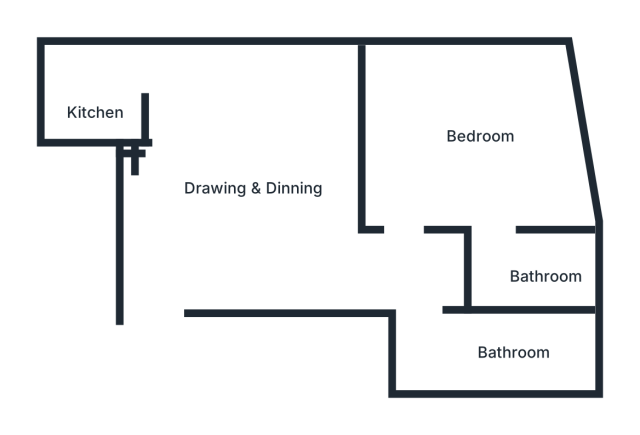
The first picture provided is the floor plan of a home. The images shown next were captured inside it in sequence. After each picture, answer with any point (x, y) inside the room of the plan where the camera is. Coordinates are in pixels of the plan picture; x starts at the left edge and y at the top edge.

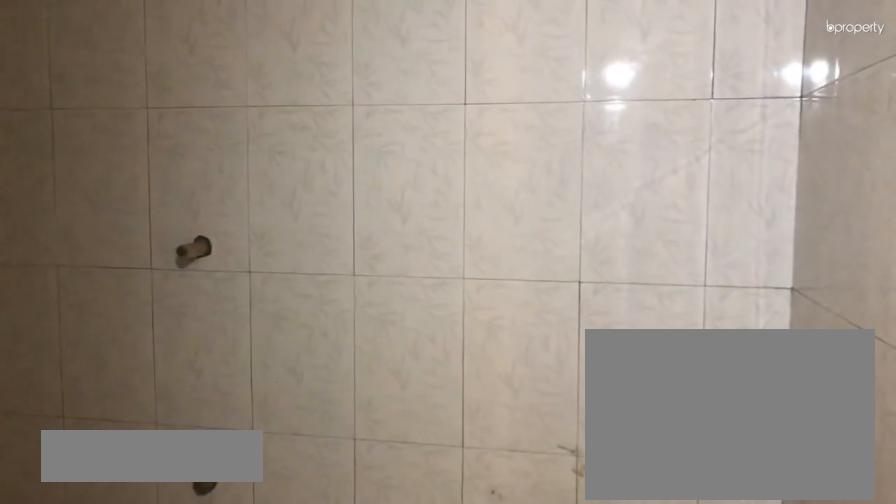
(497, 349)
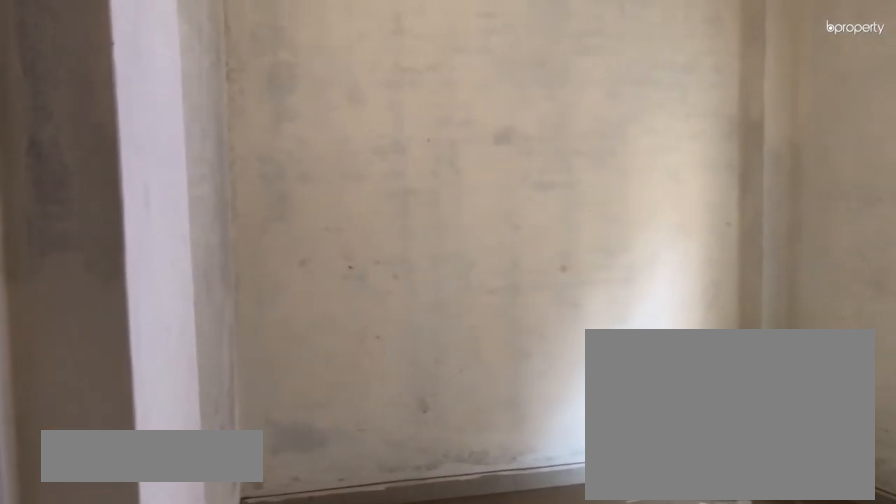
(488, 124)
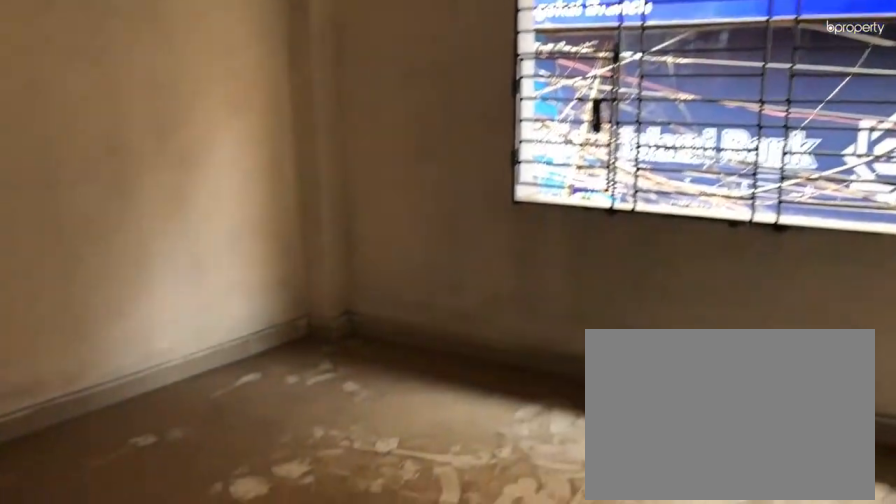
(488, 124)
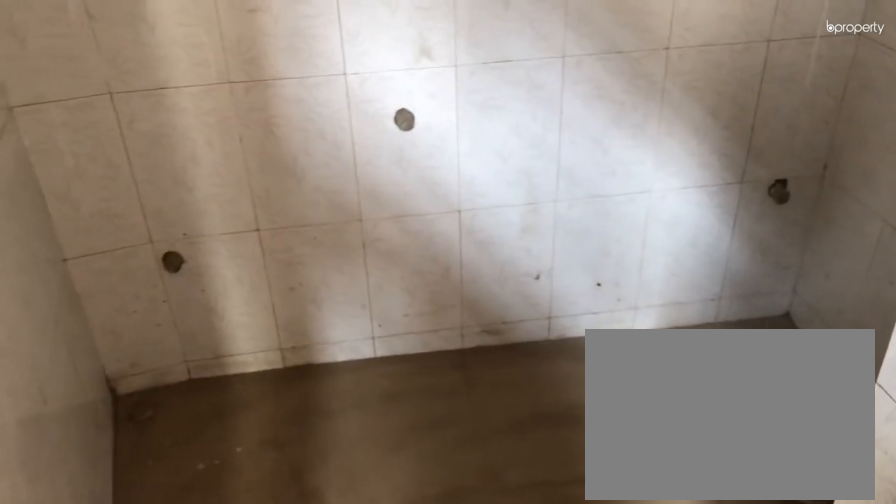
(524, 262)
